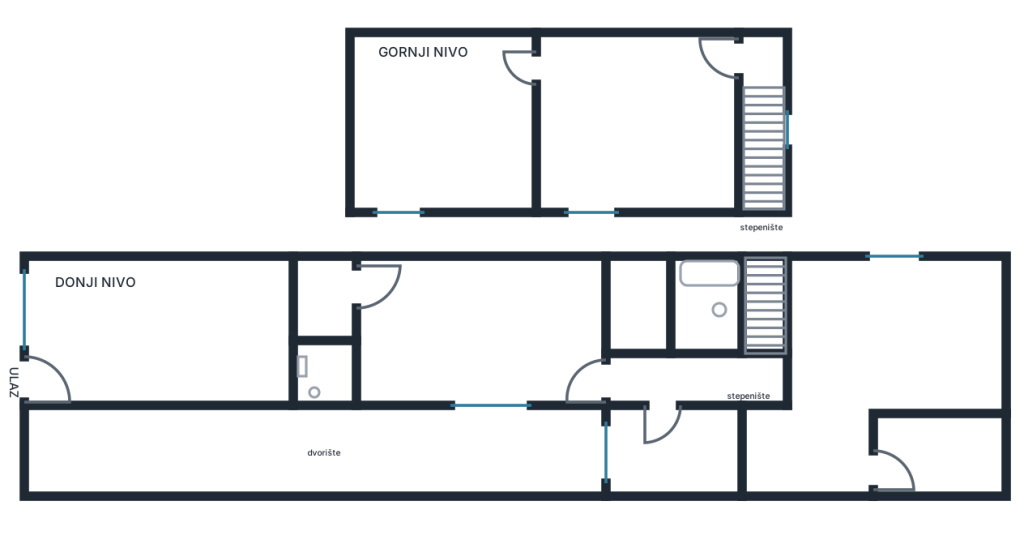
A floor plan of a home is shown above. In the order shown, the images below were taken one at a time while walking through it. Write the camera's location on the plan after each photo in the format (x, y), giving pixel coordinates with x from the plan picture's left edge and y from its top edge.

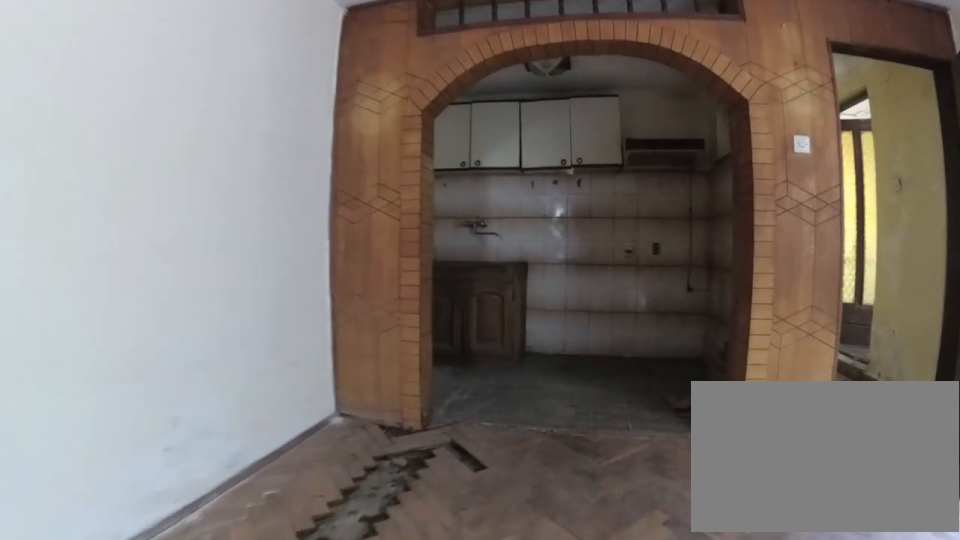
(469, 289)
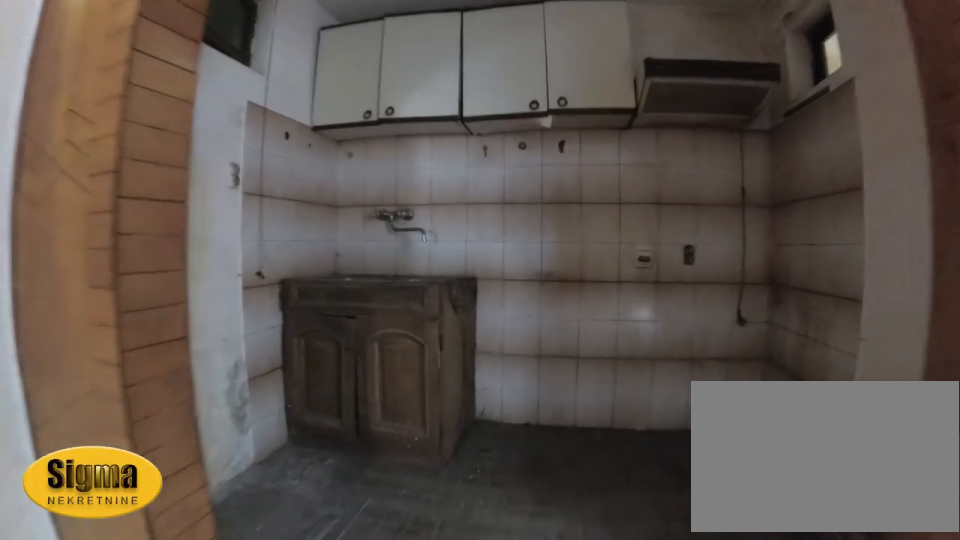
(538, 289)
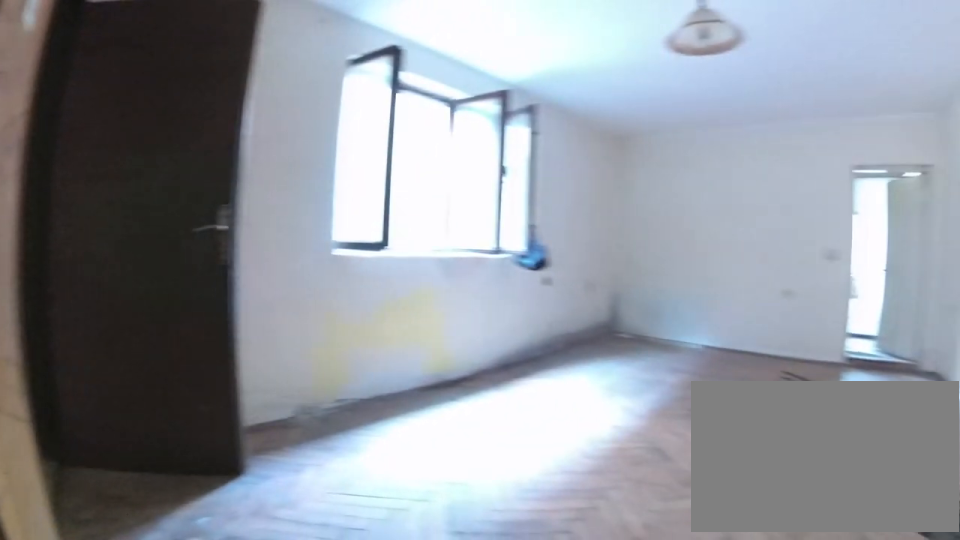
(599, 270)
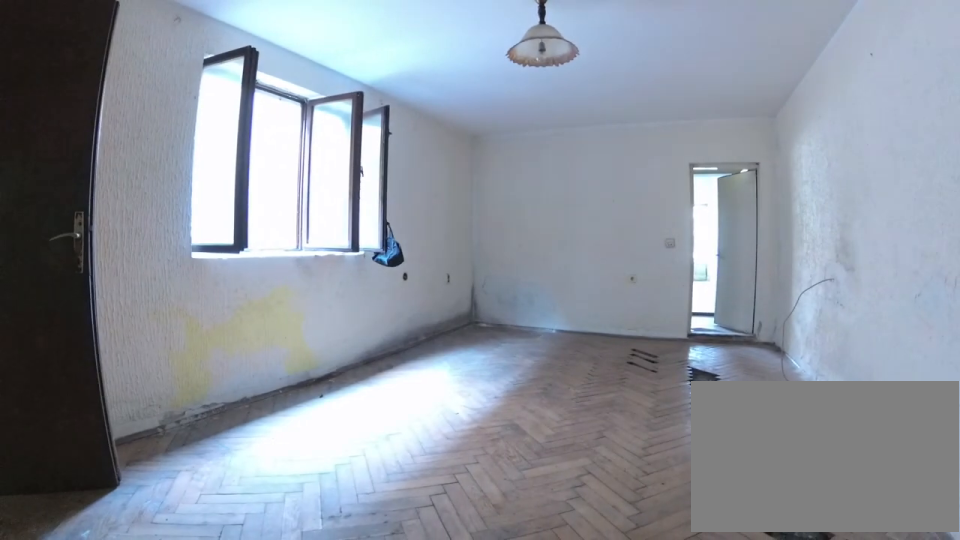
(607, 294)
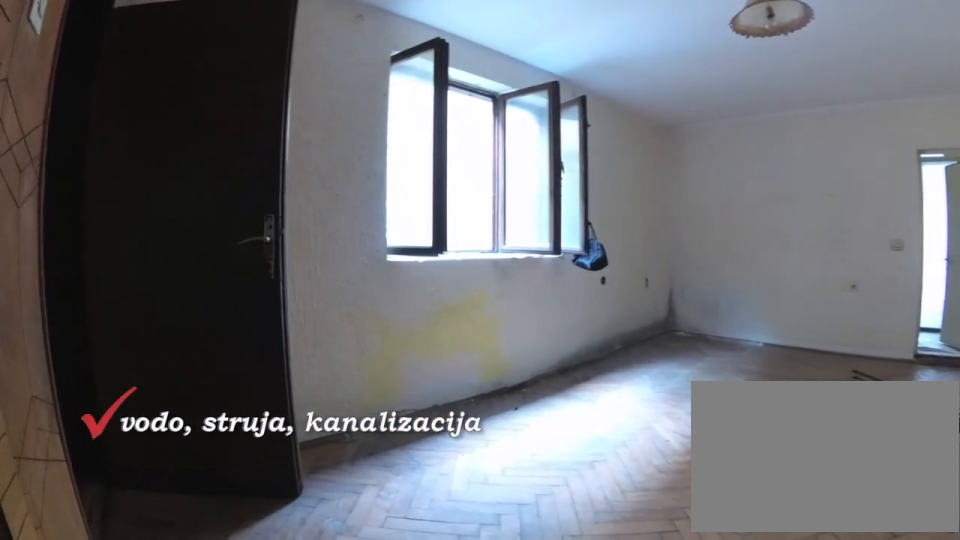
(597, 268)
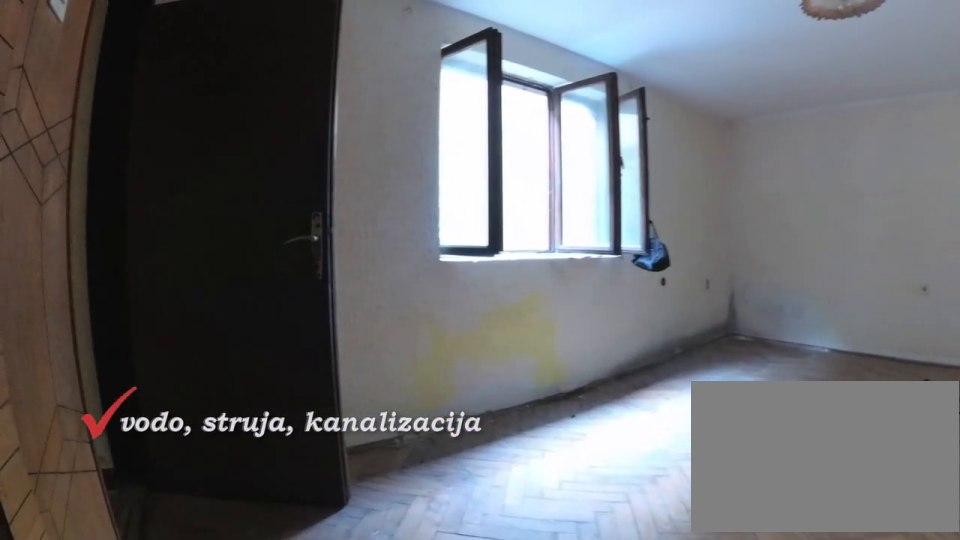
(592, 263)
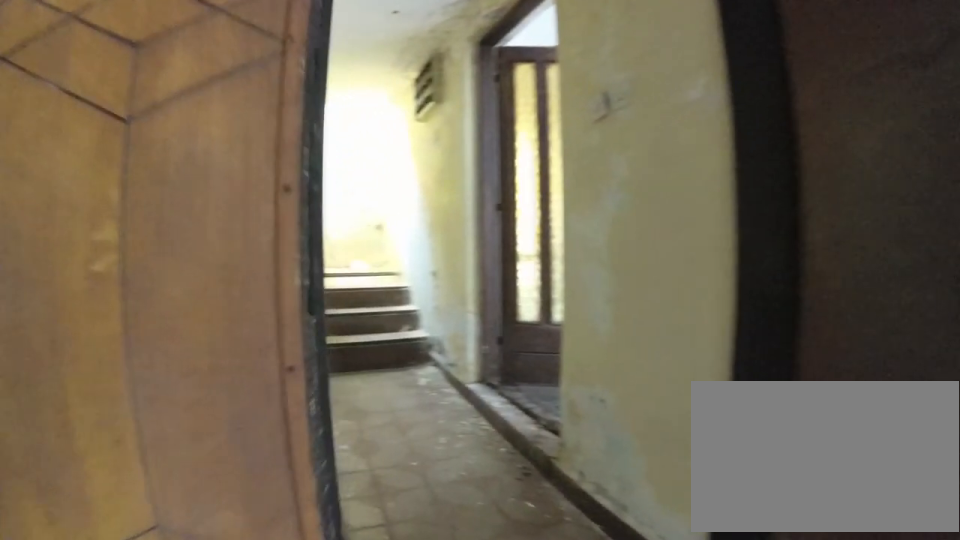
(575, 332)
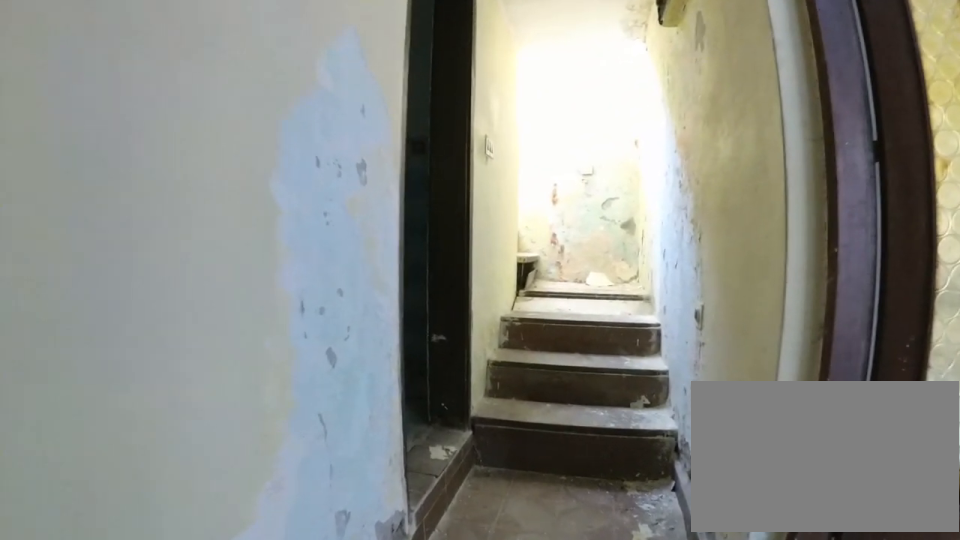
(631, 368)
